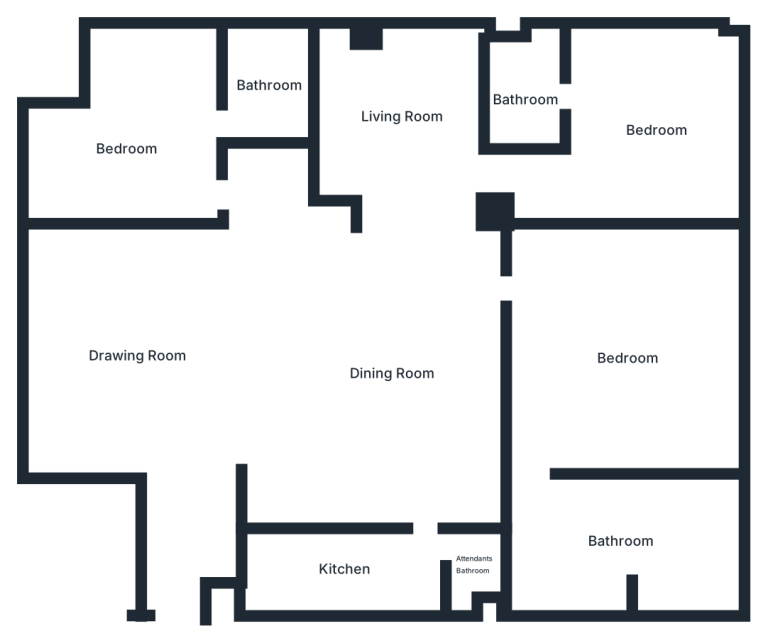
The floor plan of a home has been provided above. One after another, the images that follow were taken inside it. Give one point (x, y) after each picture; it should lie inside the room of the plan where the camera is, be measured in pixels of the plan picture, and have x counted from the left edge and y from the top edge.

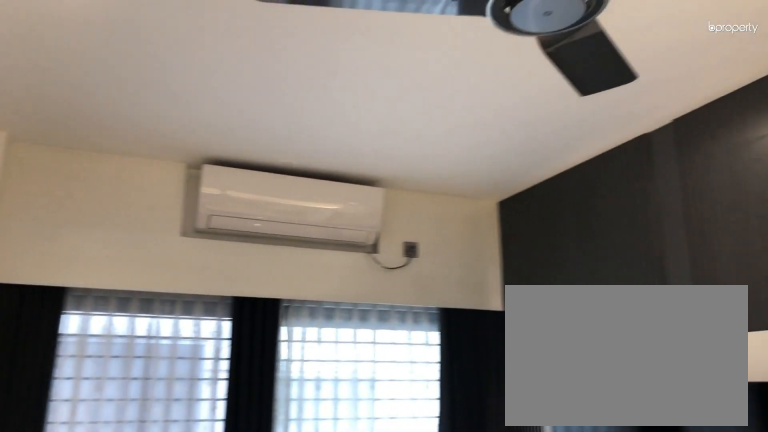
(399, 117)
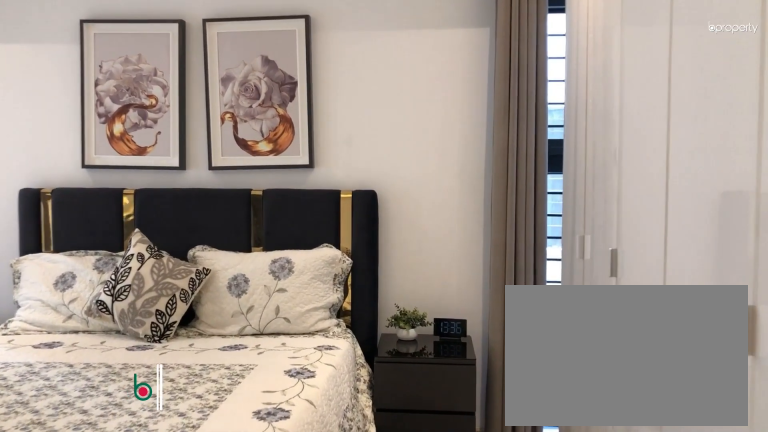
(657, 129)
